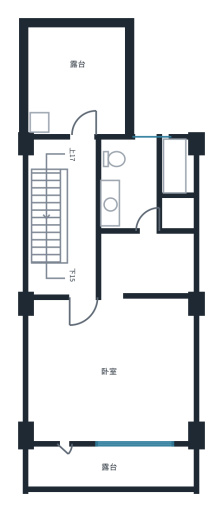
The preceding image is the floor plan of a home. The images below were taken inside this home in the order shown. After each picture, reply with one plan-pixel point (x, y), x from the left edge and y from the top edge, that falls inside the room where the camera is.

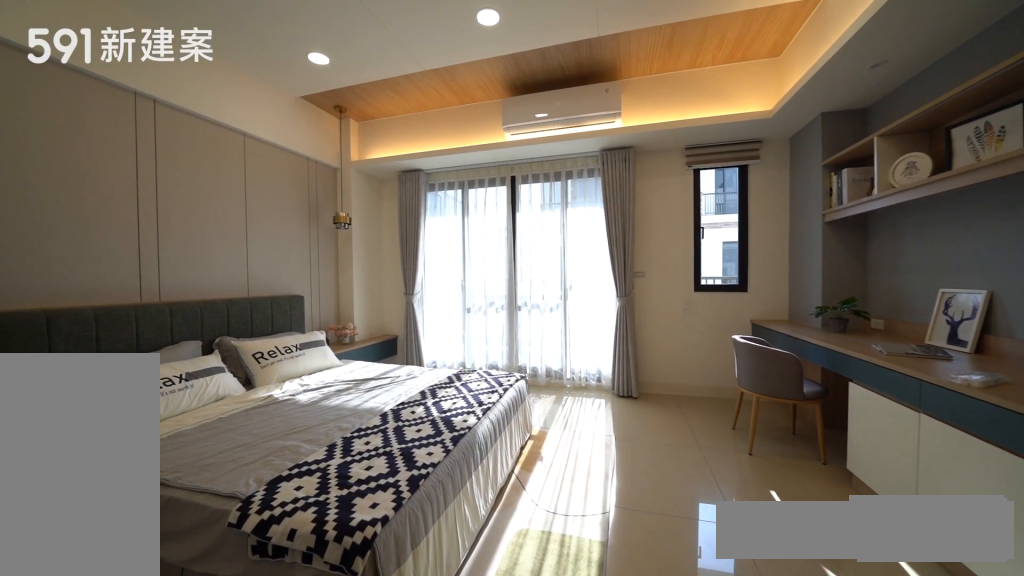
(111, 370)
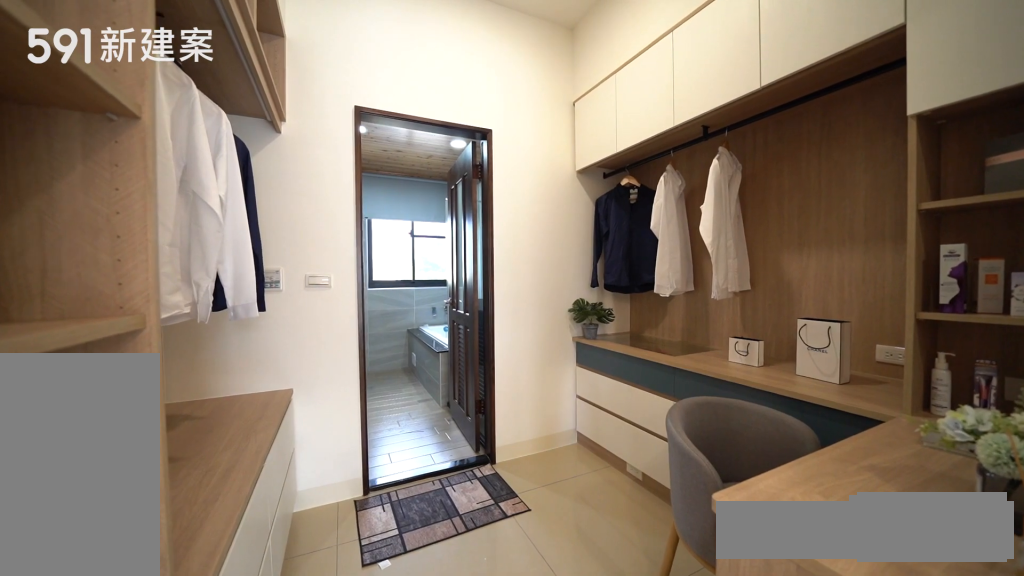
(147, 264)
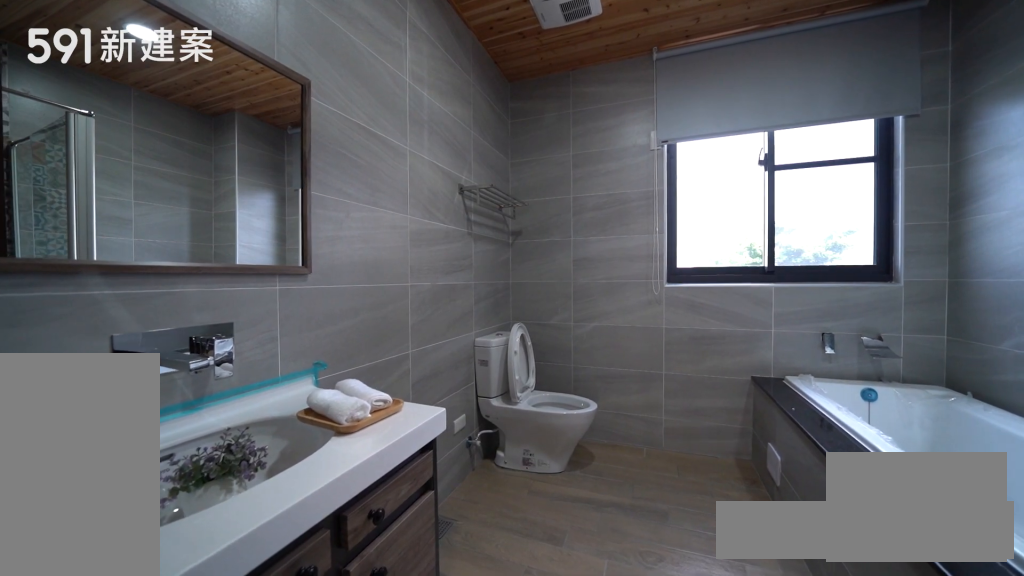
(174, 167)
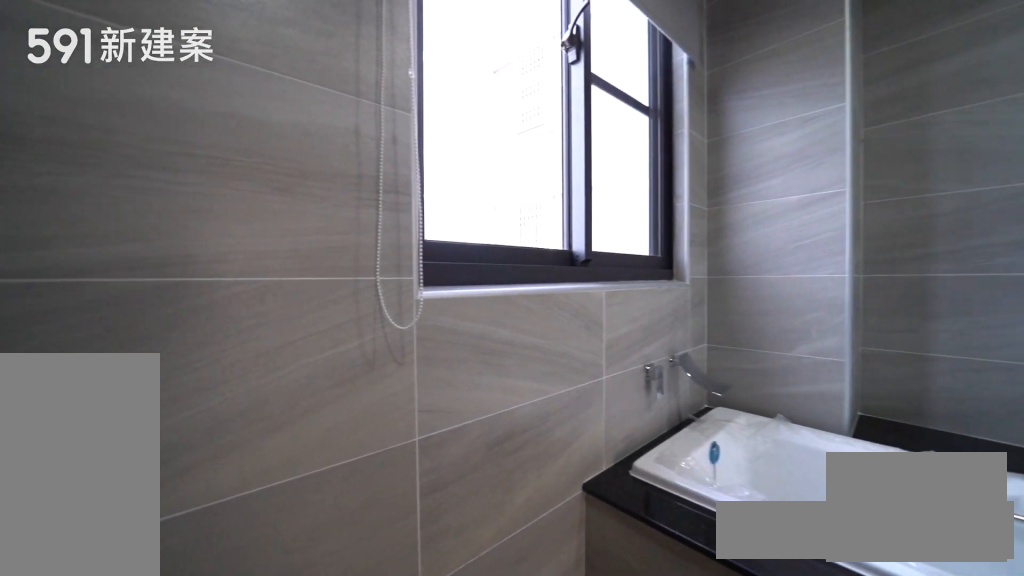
(174, 167)
